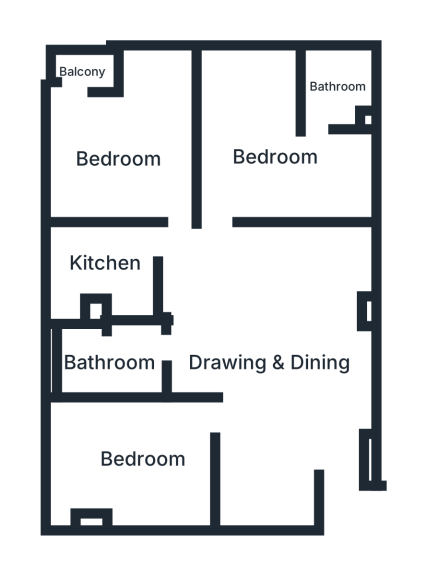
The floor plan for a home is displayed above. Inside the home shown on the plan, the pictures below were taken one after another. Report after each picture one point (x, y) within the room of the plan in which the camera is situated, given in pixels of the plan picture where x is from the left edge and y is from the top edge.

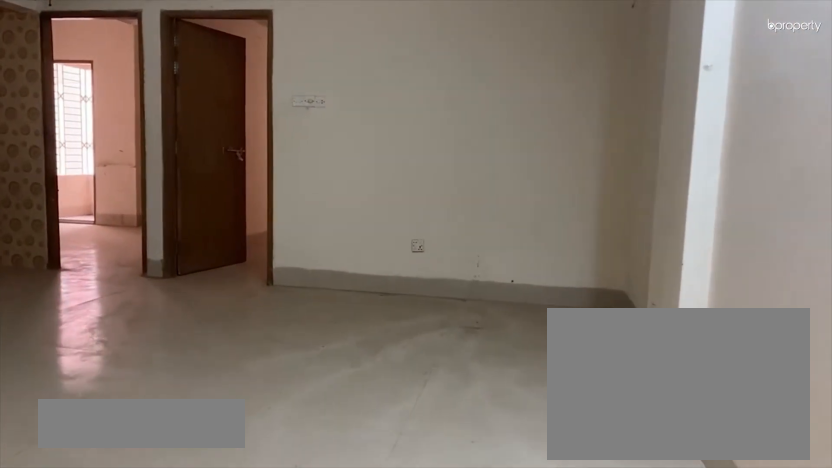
(271, 368)
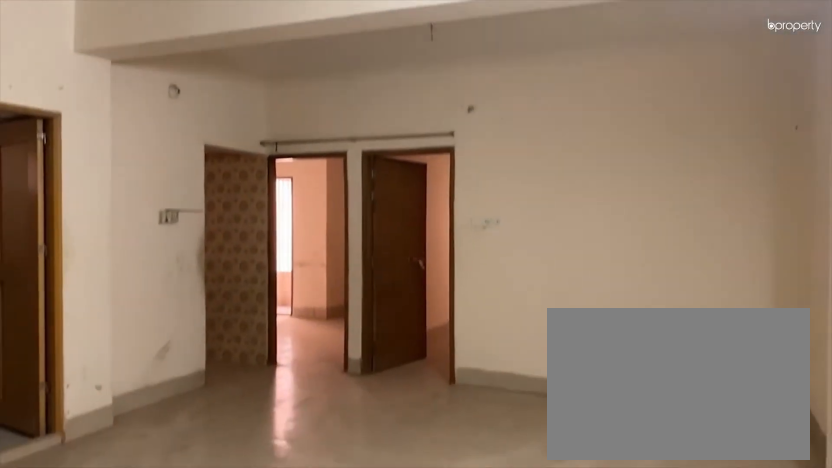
(274, 368)
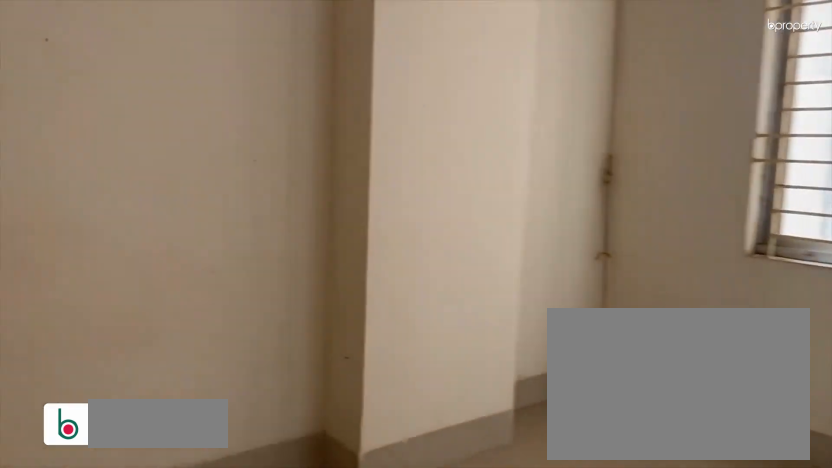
(147, 454)
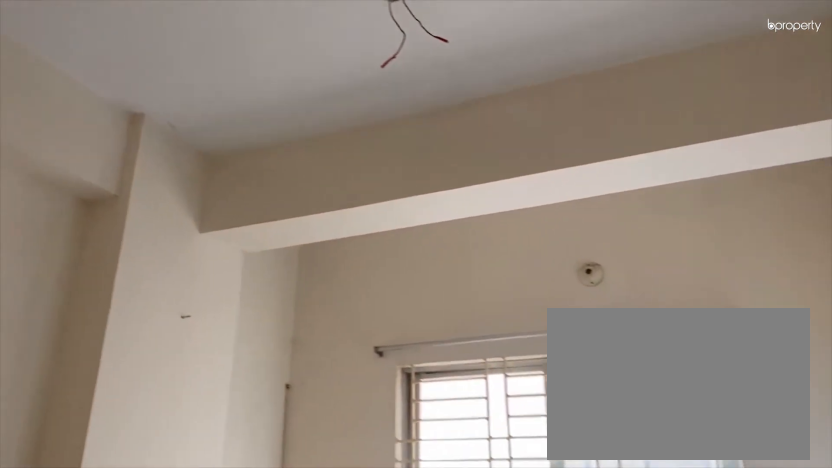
(147, 454)
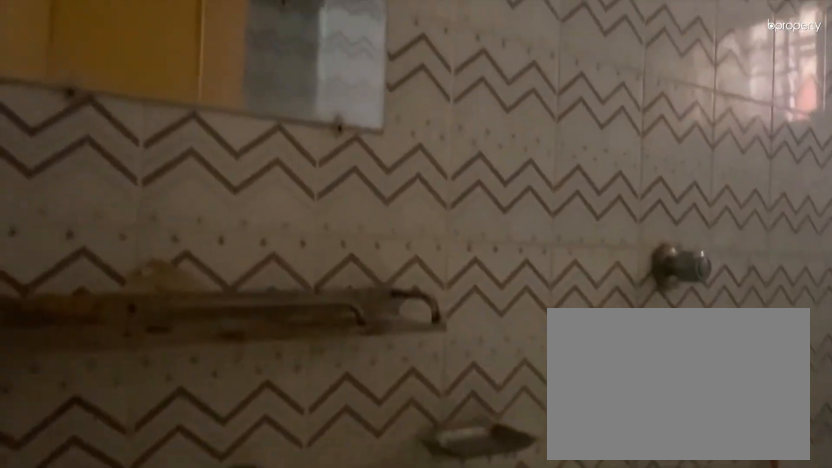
(117, 360)
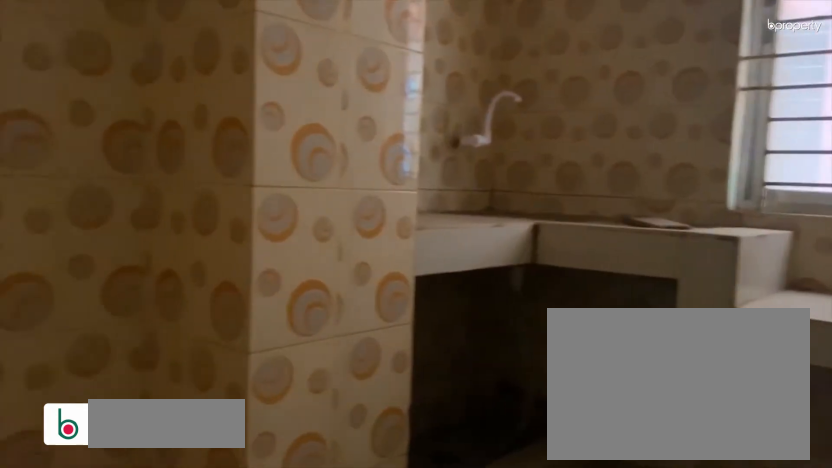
(107, 262)
